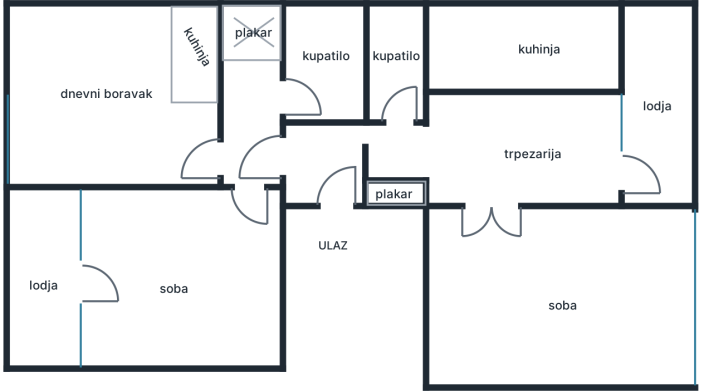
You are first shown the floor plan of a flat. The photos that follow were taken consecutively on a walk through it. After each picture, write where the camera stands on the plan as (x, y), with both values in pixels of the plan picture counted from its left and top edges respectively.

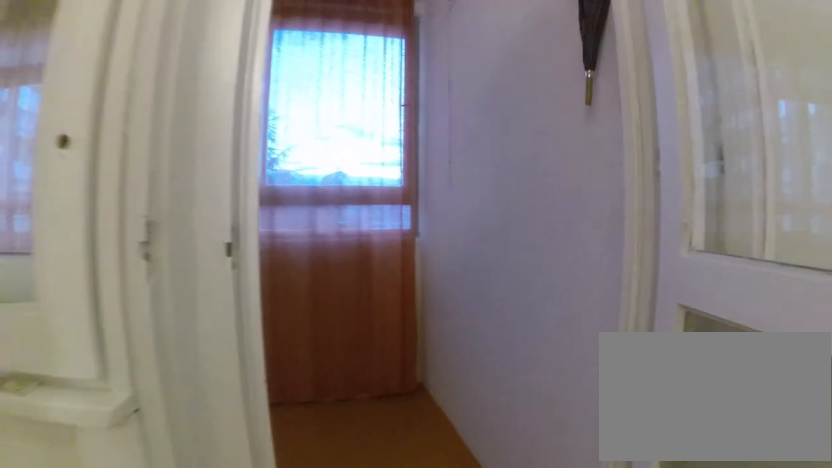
(585, 171)
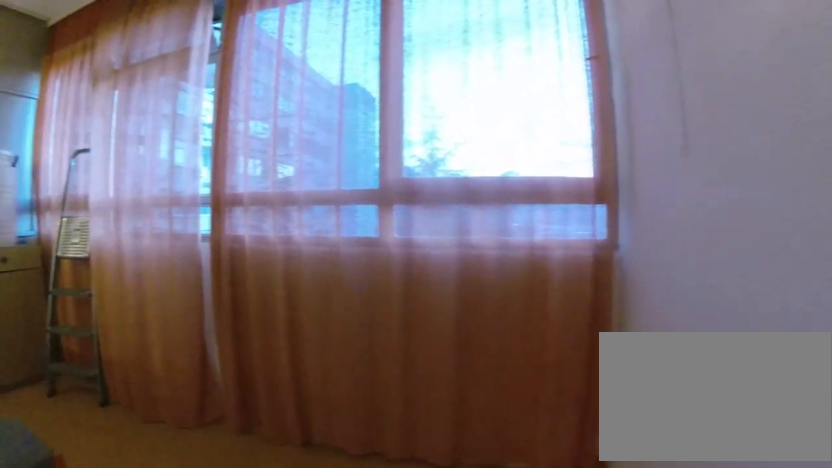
(606, 180)
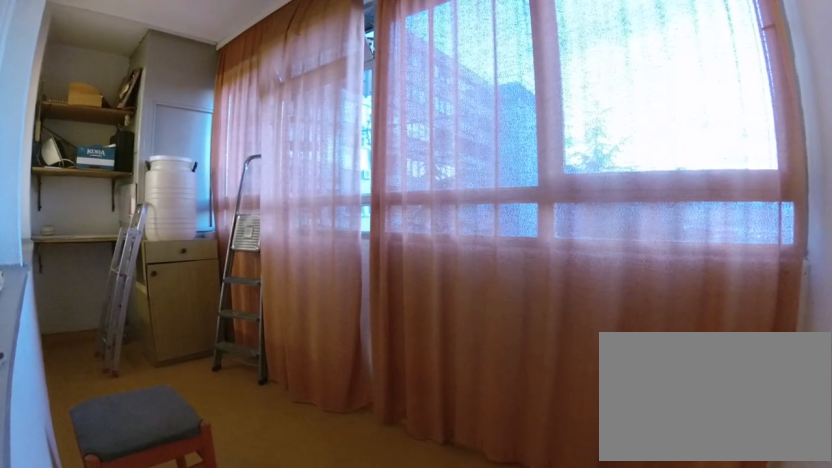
(623, 183)
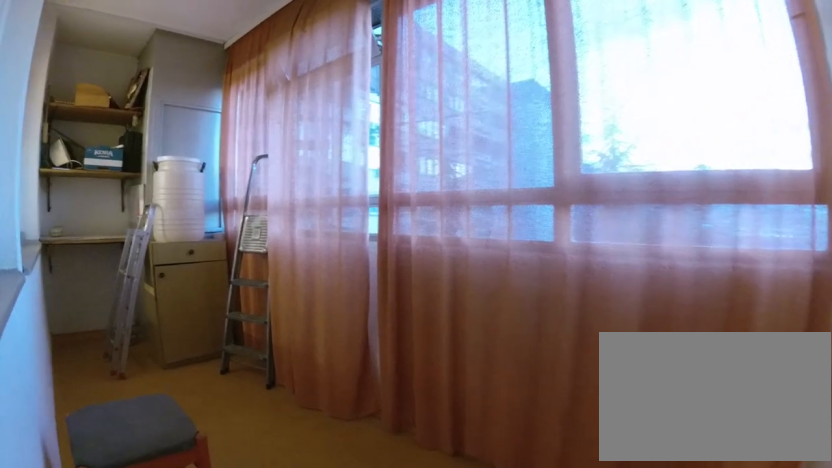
(630, 184)
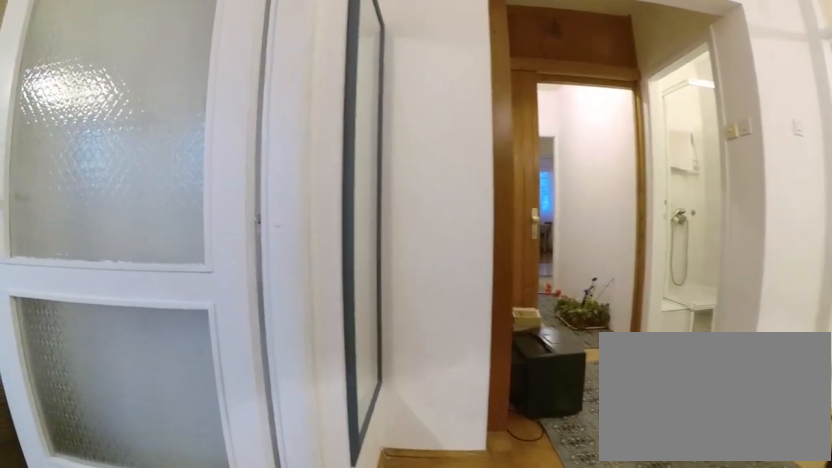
(514, 175)
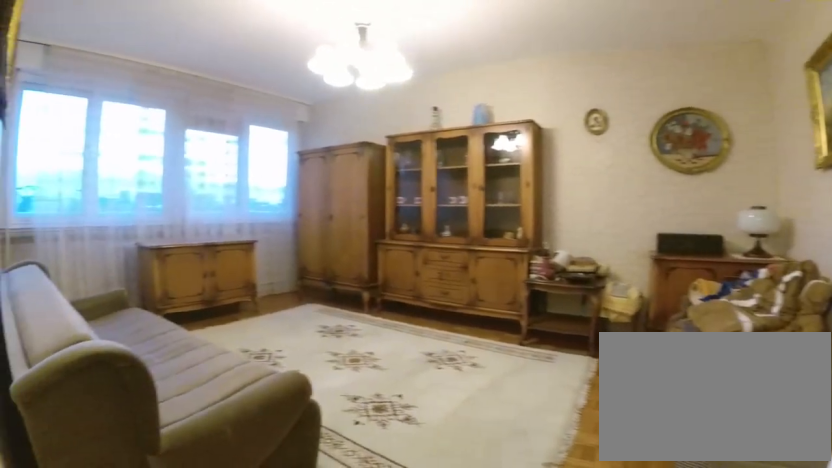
(460, 193)
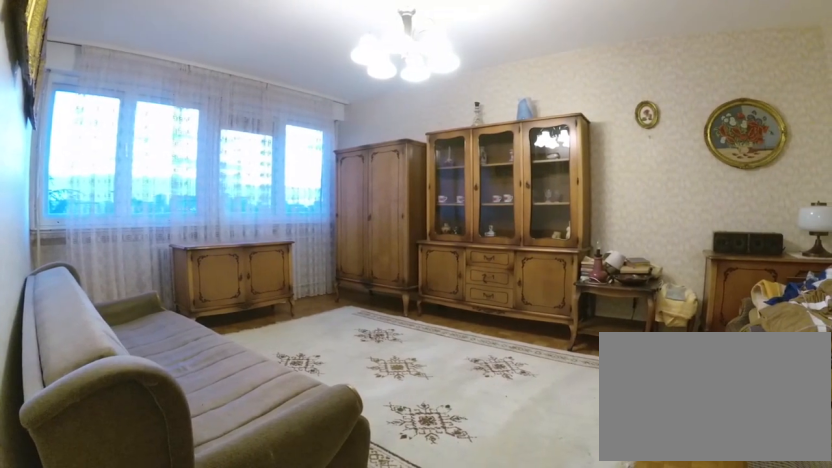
(462, 201)
